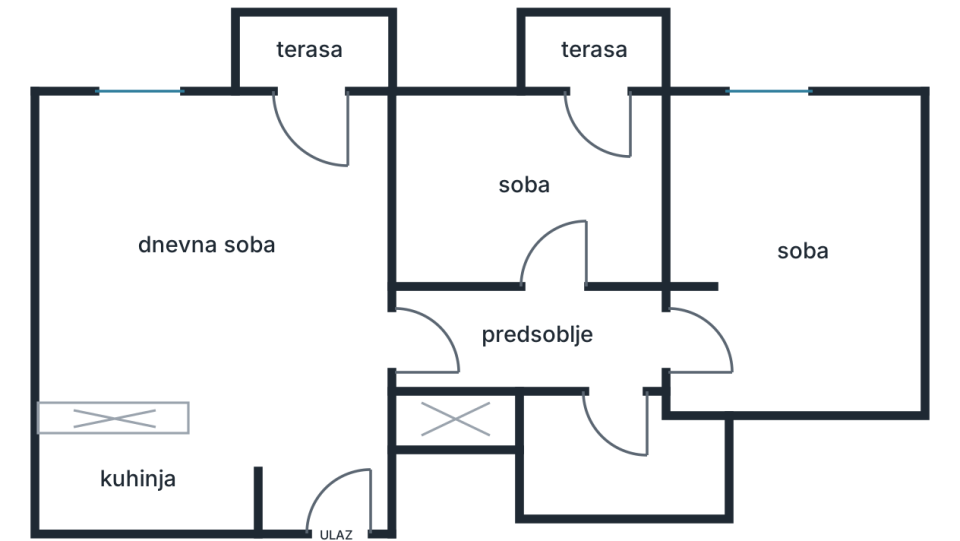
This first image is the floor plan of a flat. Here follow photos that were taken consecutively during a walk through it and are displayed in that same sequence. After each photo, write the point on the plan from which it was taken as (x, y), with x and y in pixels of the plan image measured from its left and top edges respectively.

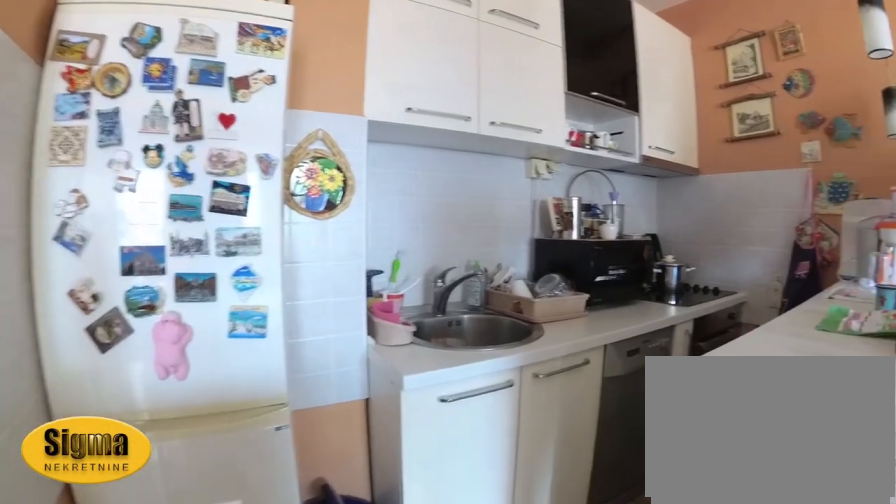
(229, 392)
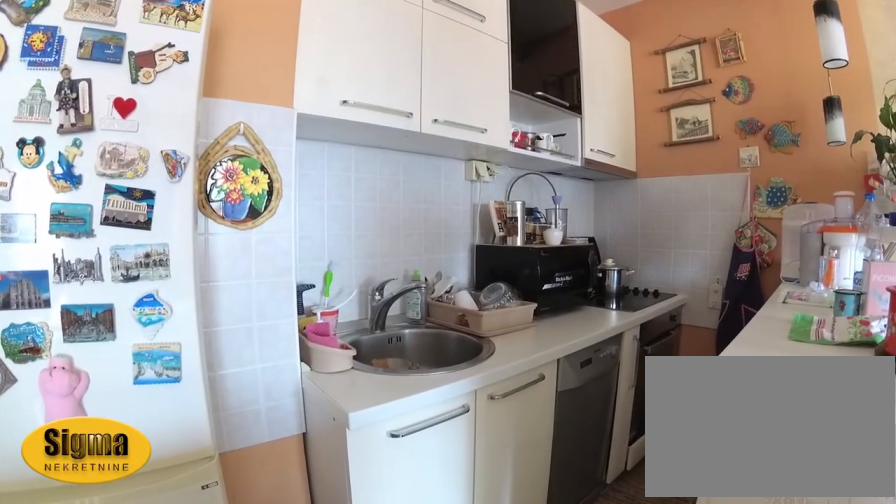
(212, 424)
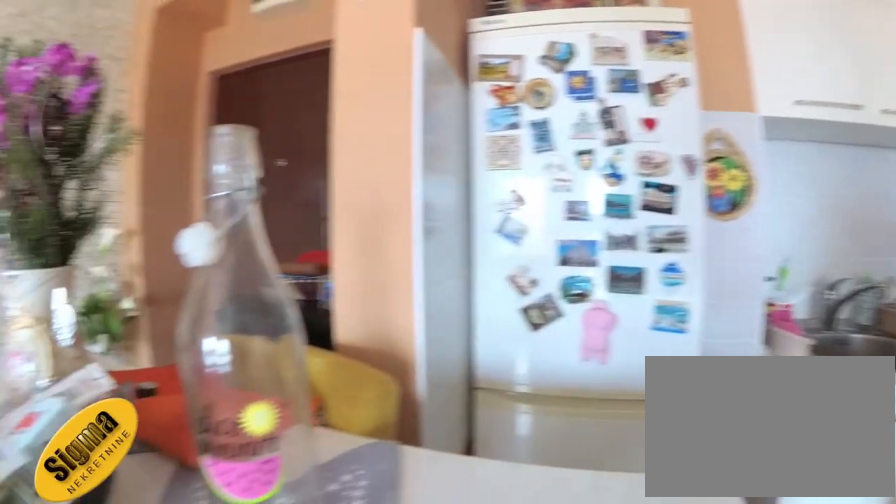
(187, 398)
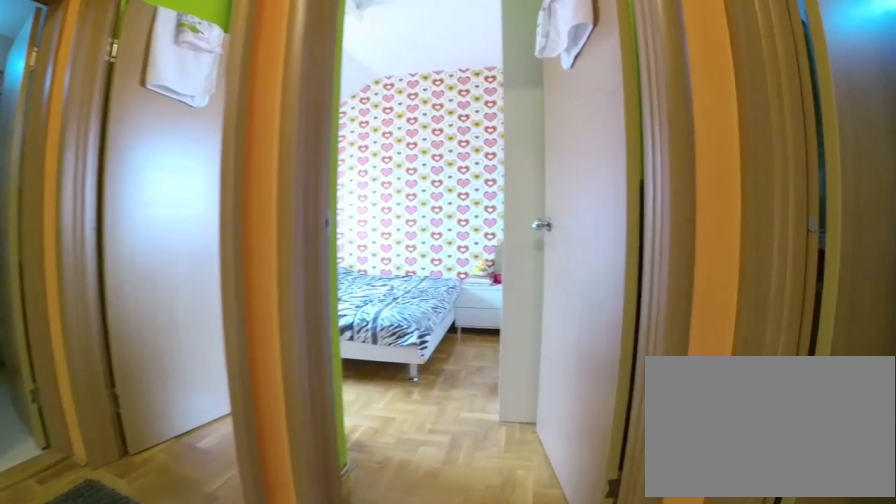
(497, 336)
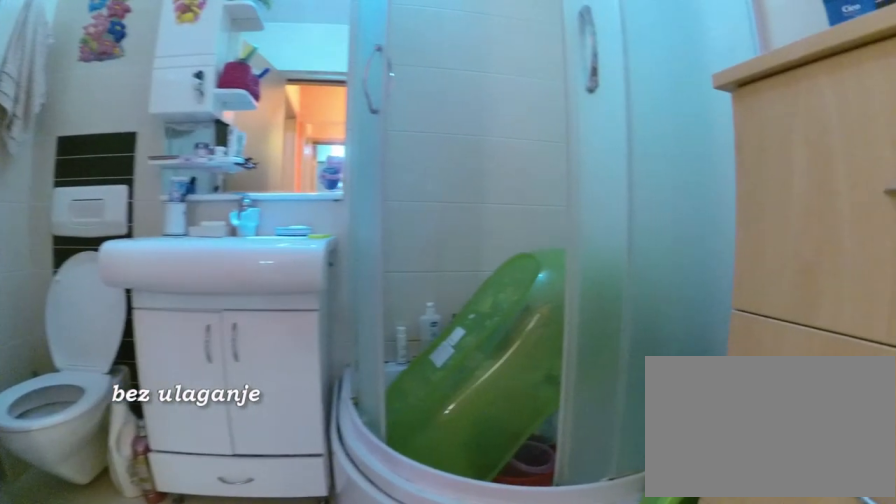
(610, 359)
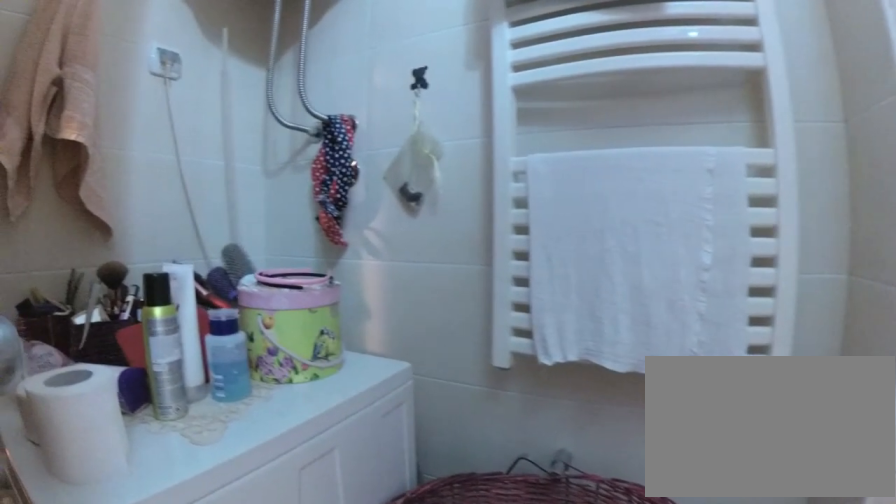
(587, 461)
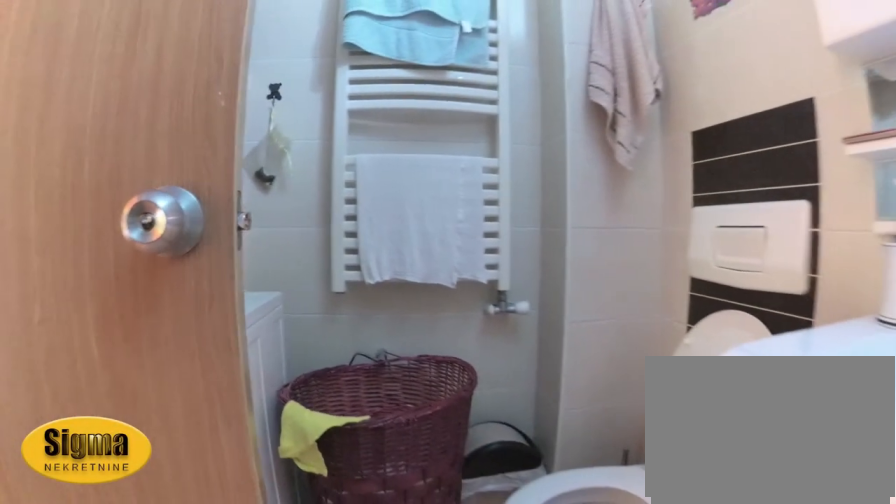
(572, 474)
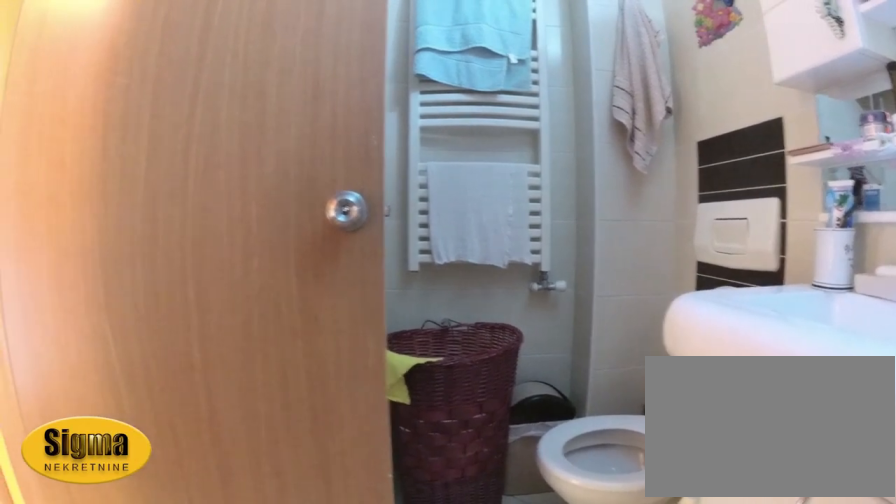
(571, 480)
